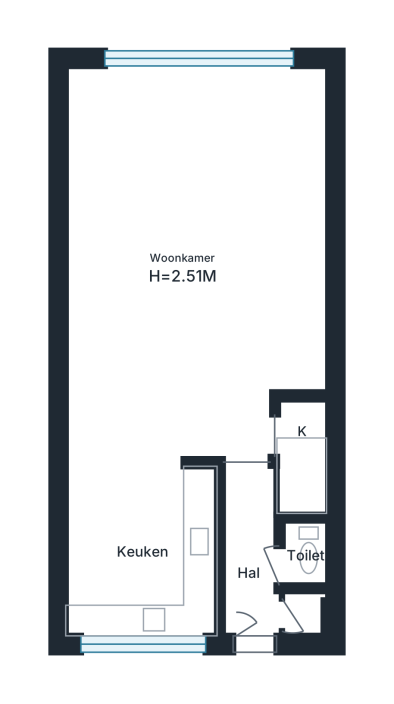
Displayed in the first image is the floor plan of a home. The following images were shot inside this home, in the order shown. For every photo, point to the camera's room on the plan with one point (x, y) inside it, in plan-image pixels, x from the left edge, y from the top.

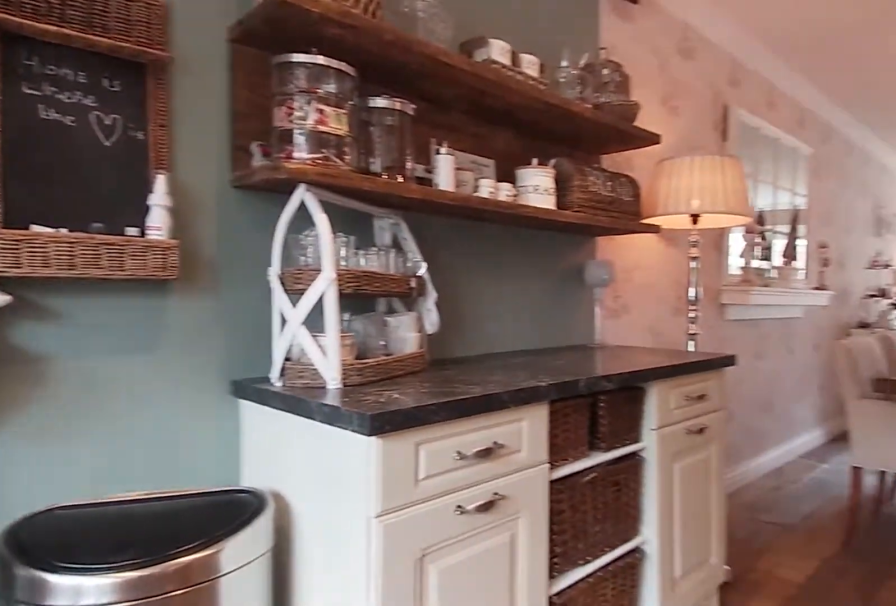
(140, 551)
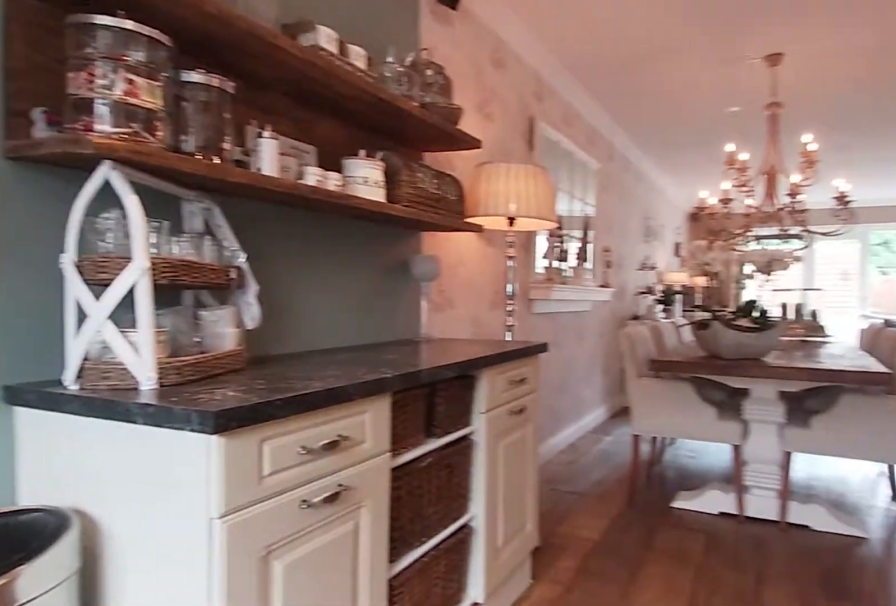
(140, 551)
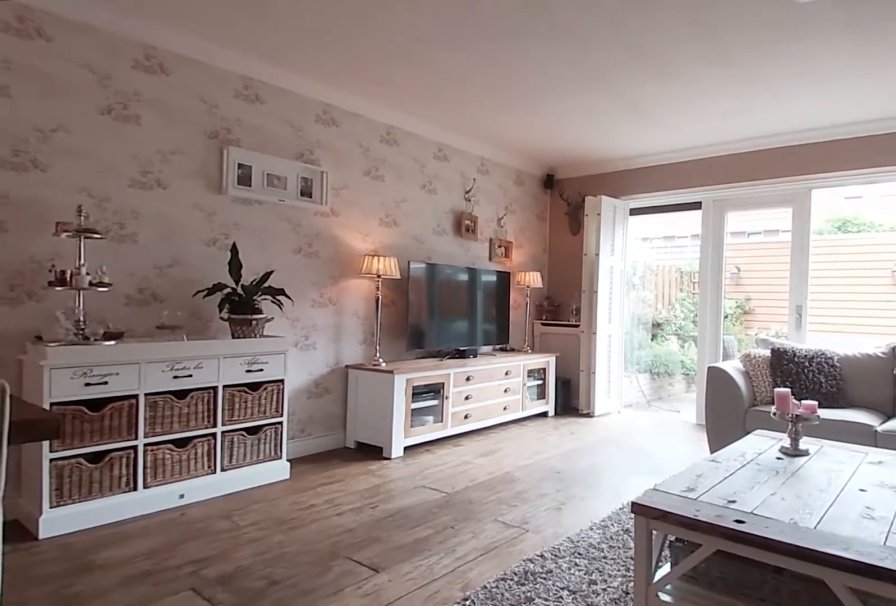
(227, 95)
